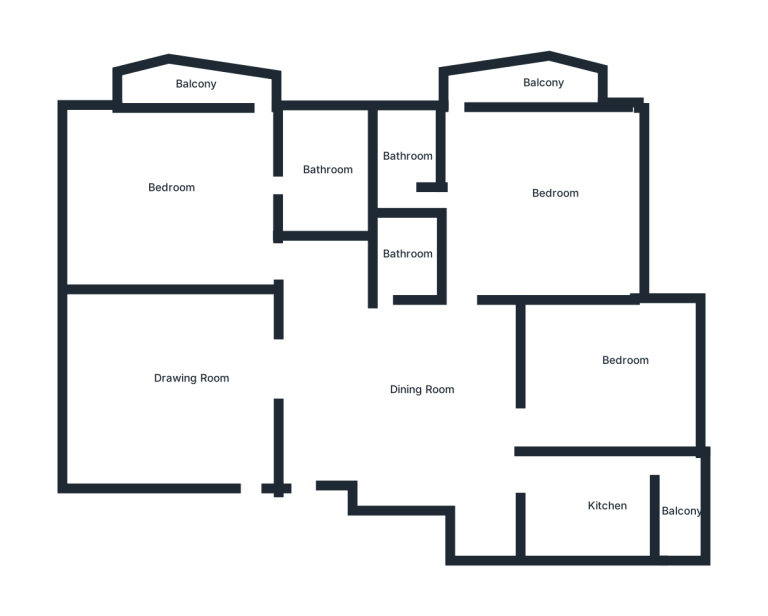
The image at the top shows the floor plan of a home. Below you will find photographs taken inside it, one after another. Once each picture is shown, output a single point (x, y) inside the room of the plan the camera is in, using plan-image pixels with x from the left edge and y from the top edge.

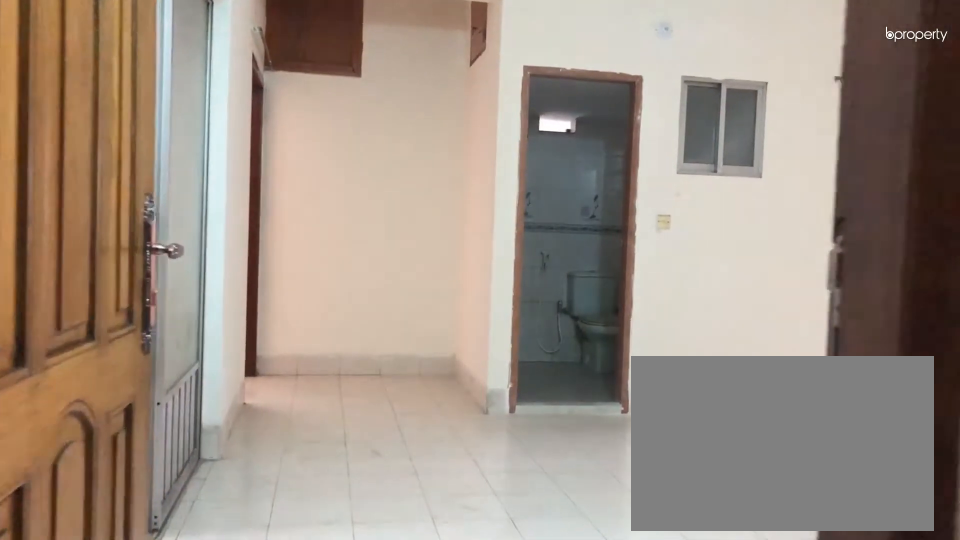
(318, 467)
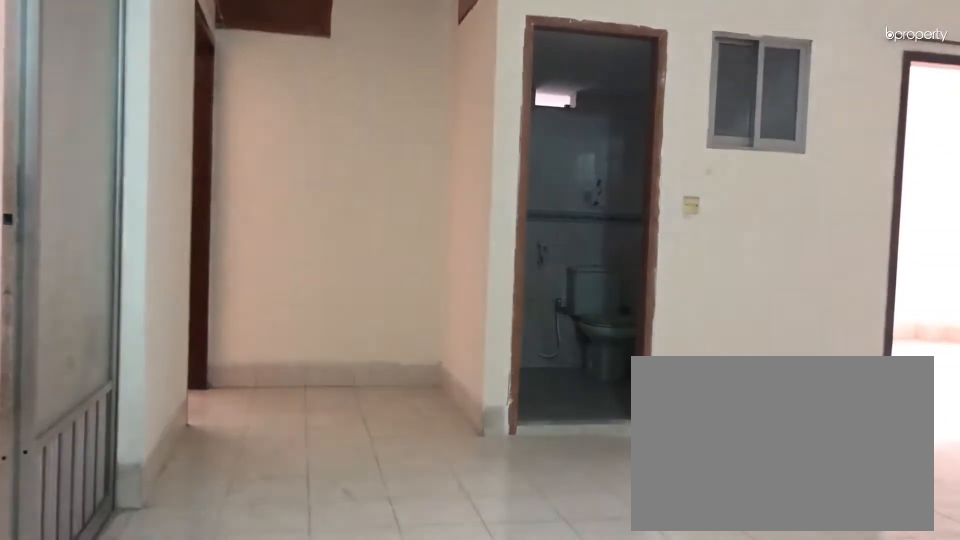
(318, 467)
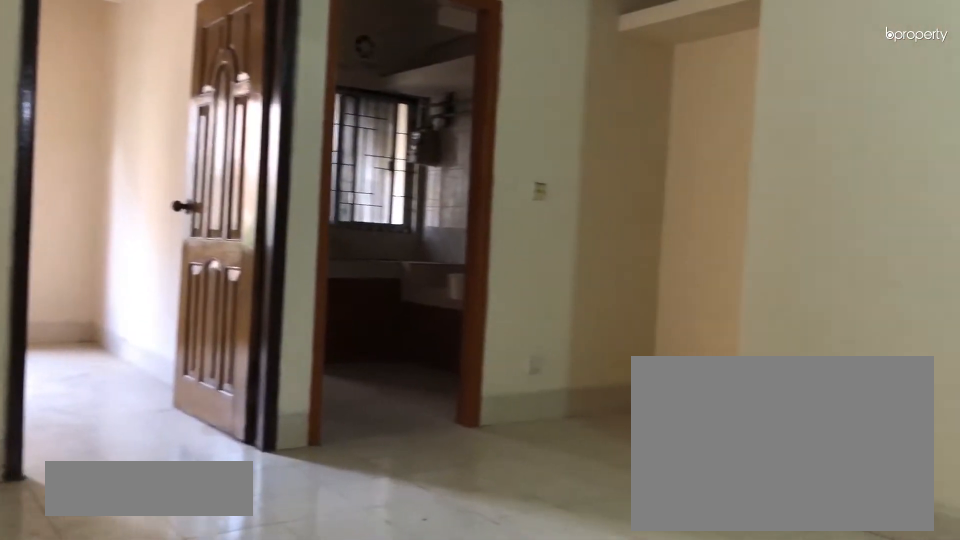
(415, 380)
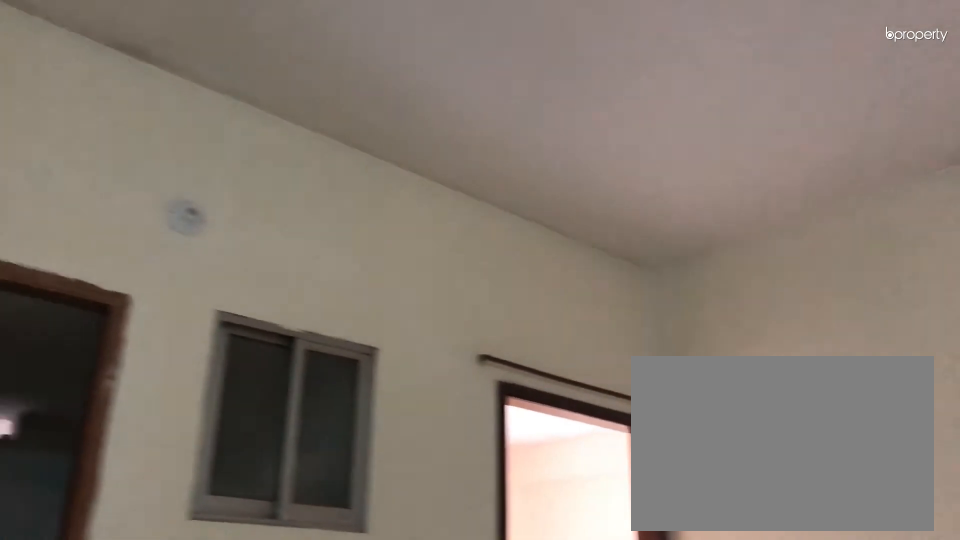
(415, 381)
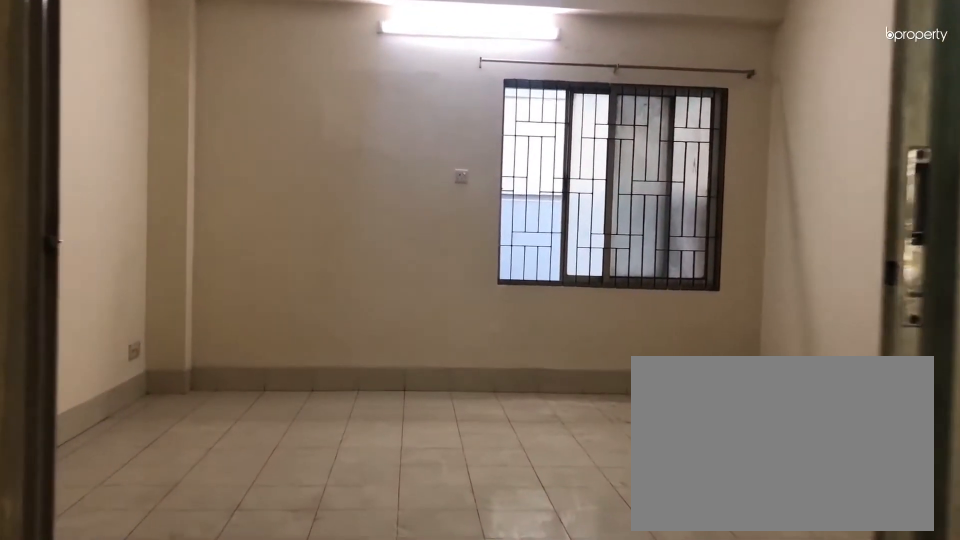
(241, 380)
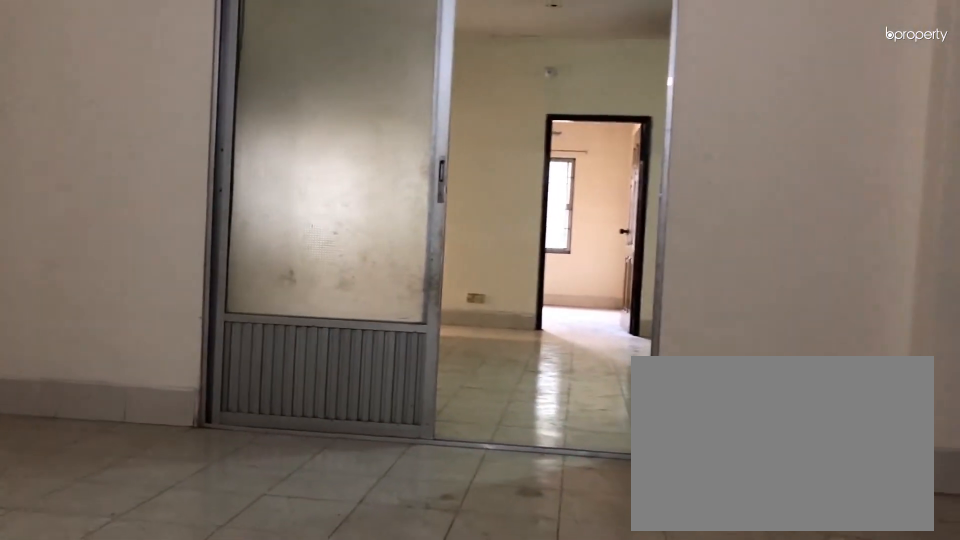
(155, 386)
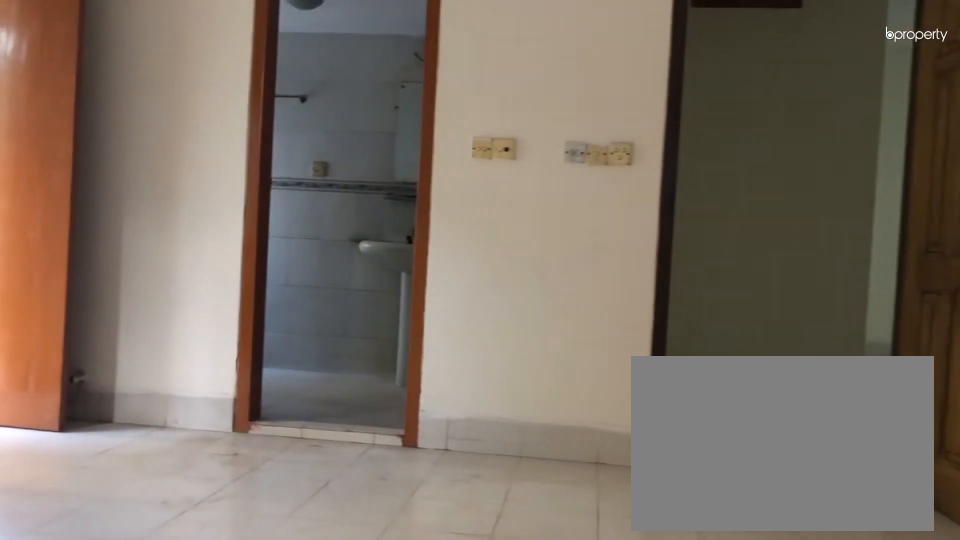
(170, 182)
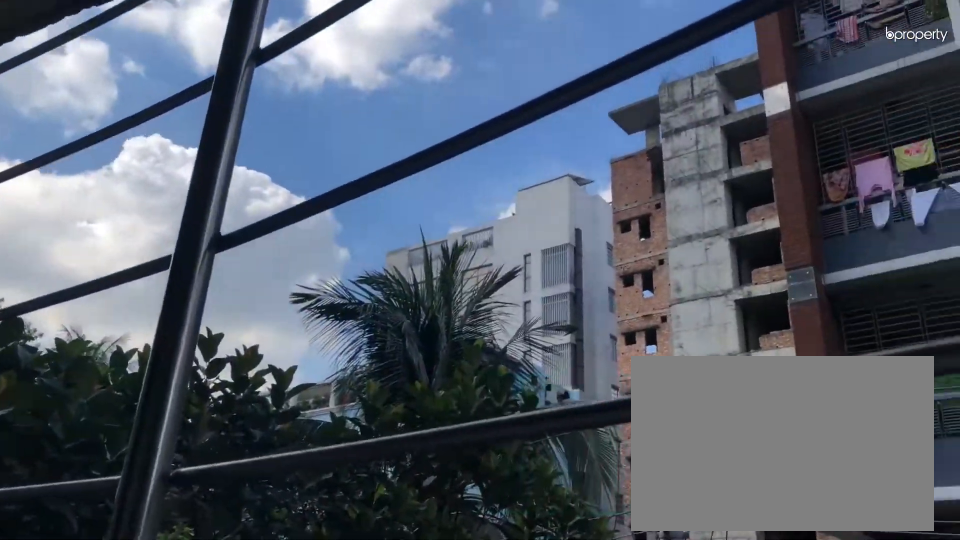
(182, 90)
